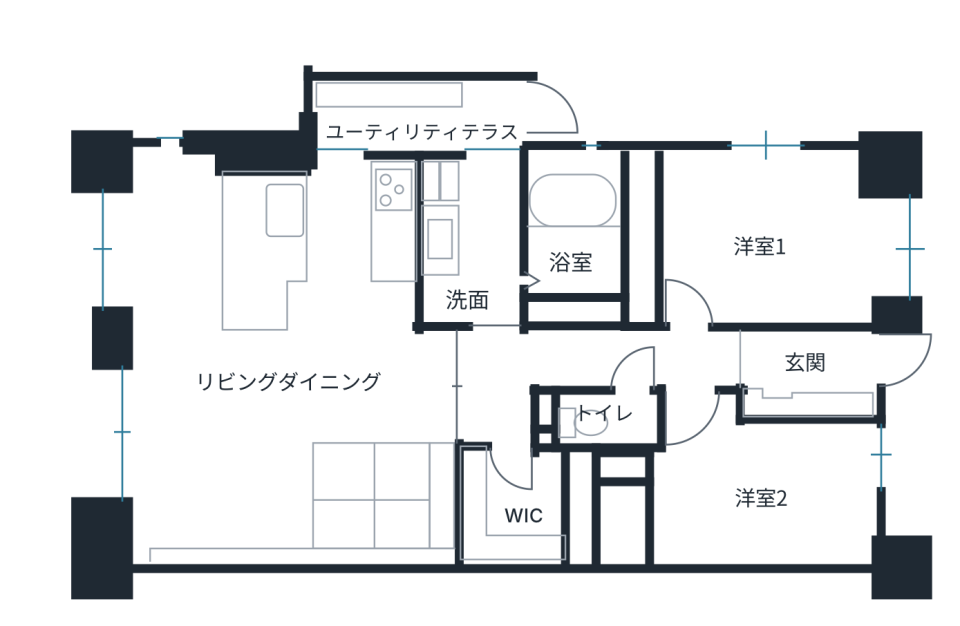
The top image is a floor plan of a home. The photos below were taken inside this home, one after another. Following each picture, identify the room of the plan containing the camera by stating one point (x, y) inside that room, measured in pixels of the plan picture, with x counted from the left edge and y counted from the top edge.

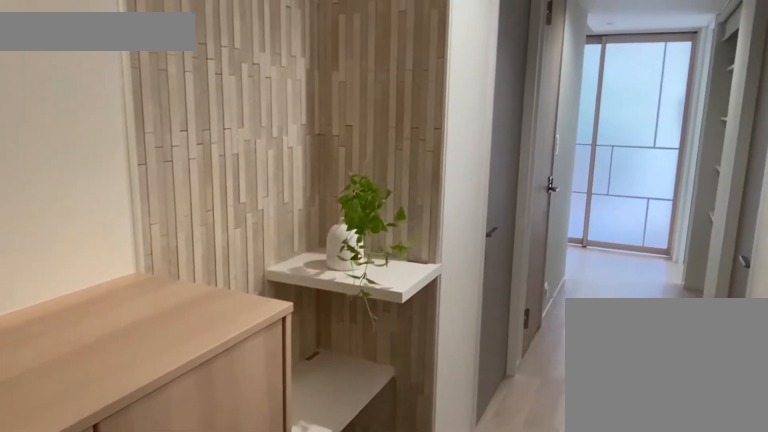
(830, 365)
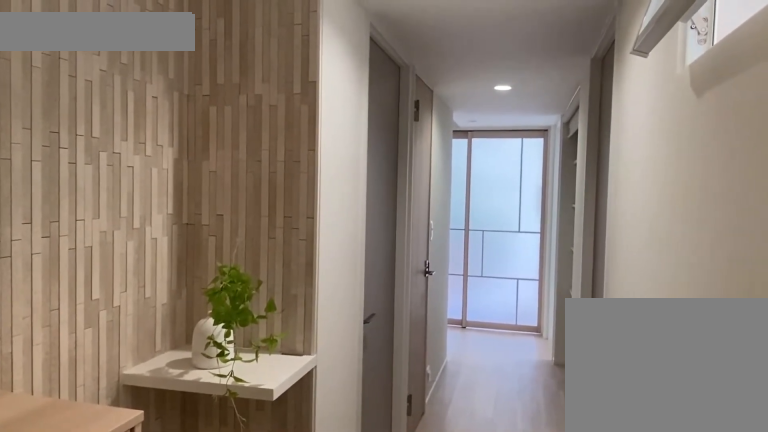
(830, 365)
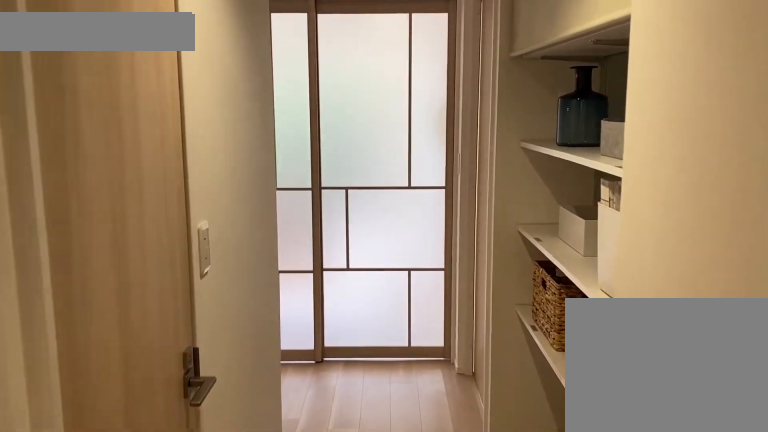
(661, 365)
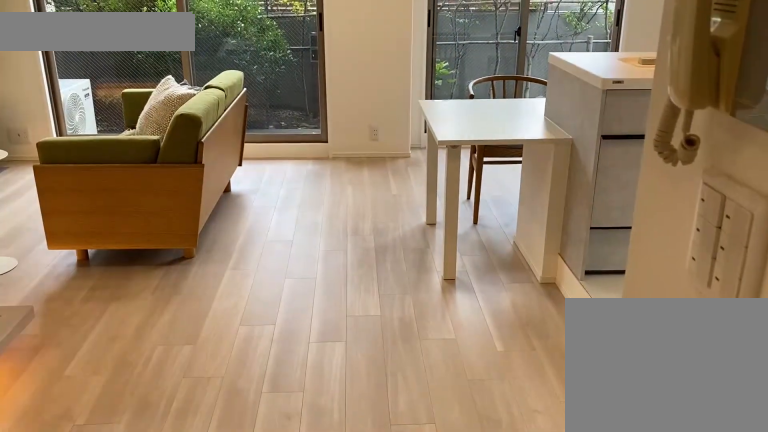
(499, 365)
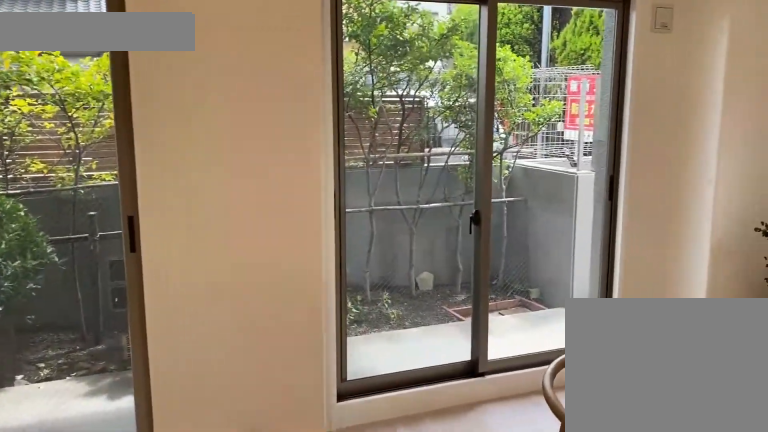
(207, 368)
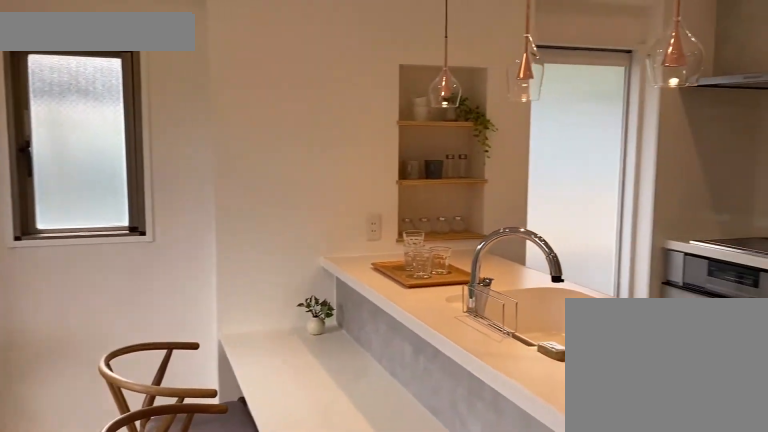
(207, 368)
